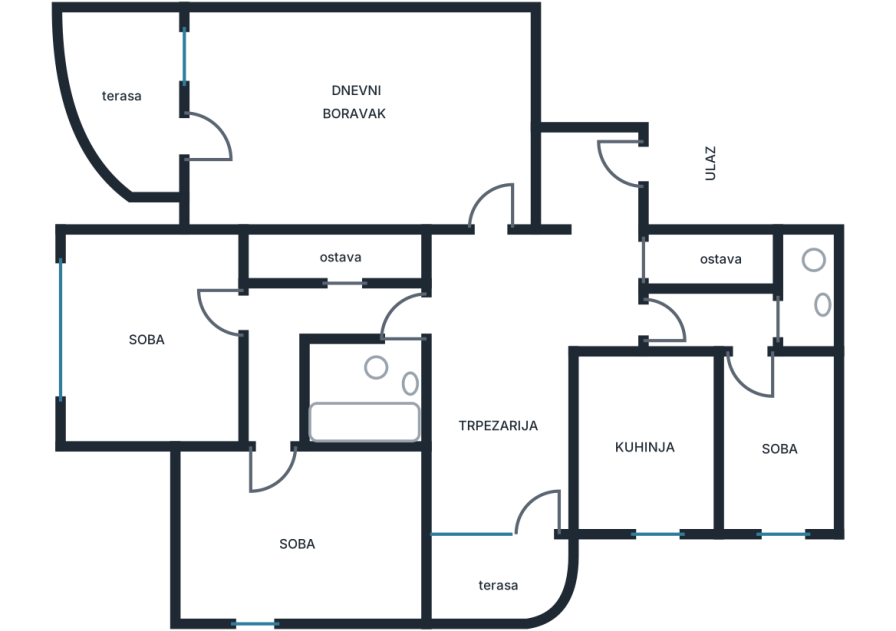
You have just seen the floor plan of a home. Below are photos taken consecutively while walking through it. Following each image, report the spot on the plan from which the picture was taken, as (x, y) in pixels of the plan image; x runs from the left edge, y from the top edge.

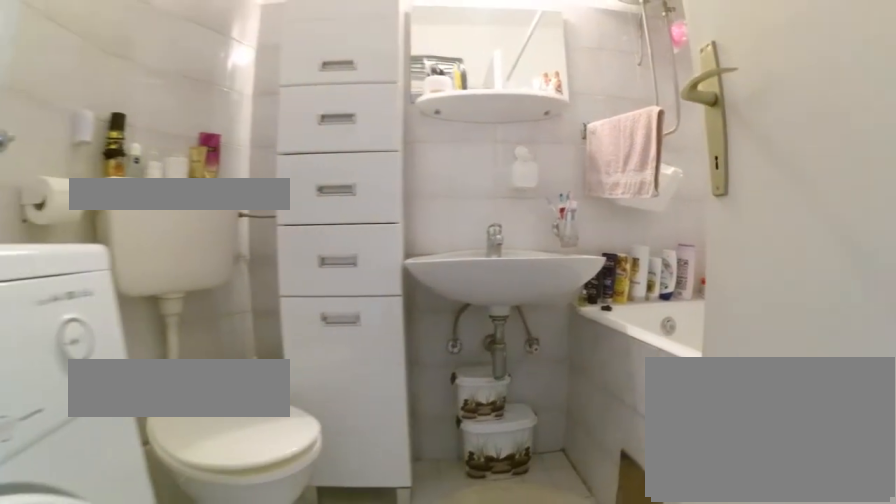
(289, 393)
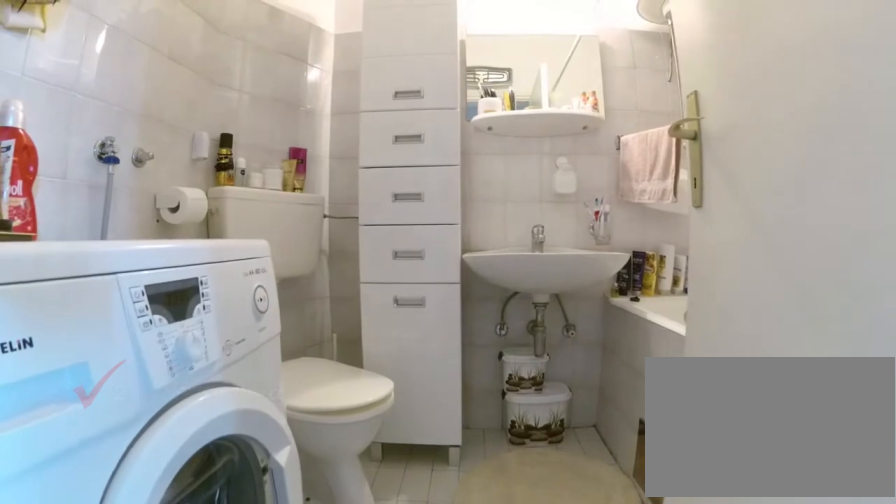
(281, 394)
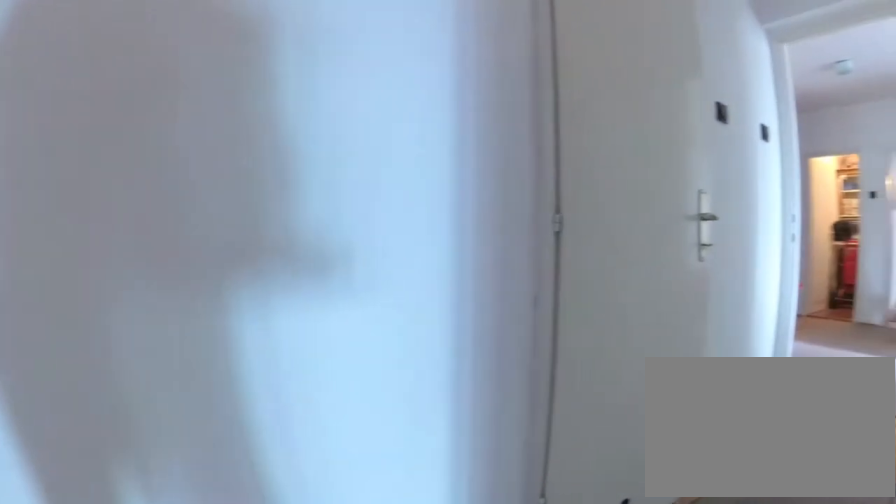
(268, 350)
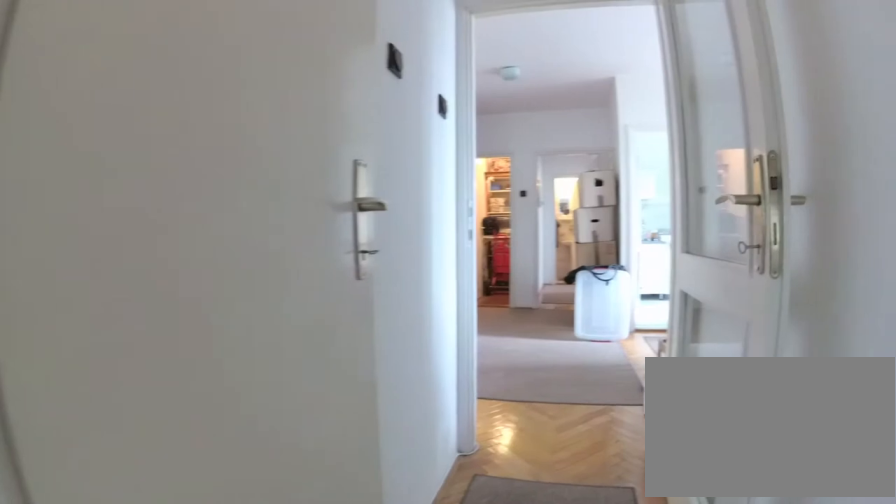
(275, 316)
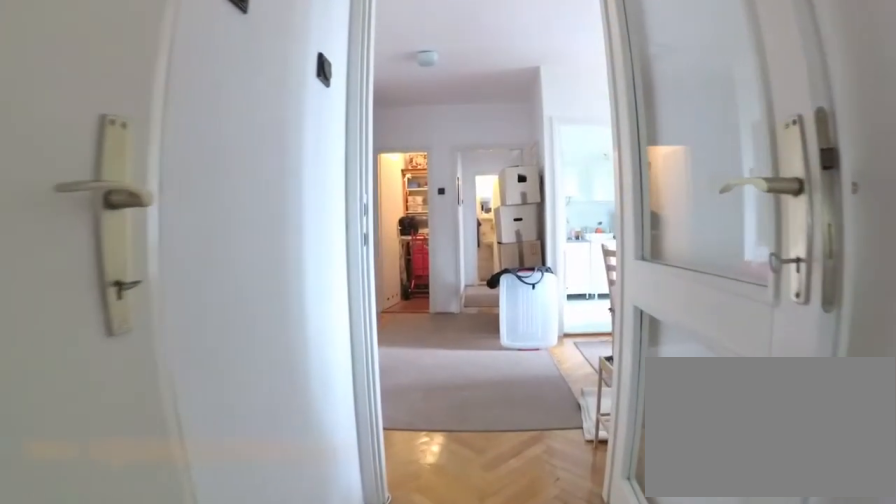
(299, 315)
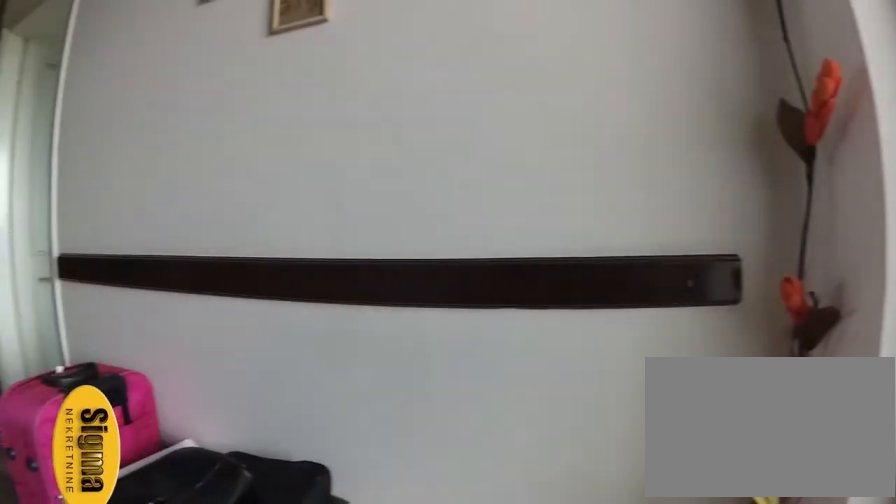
(496, 487)
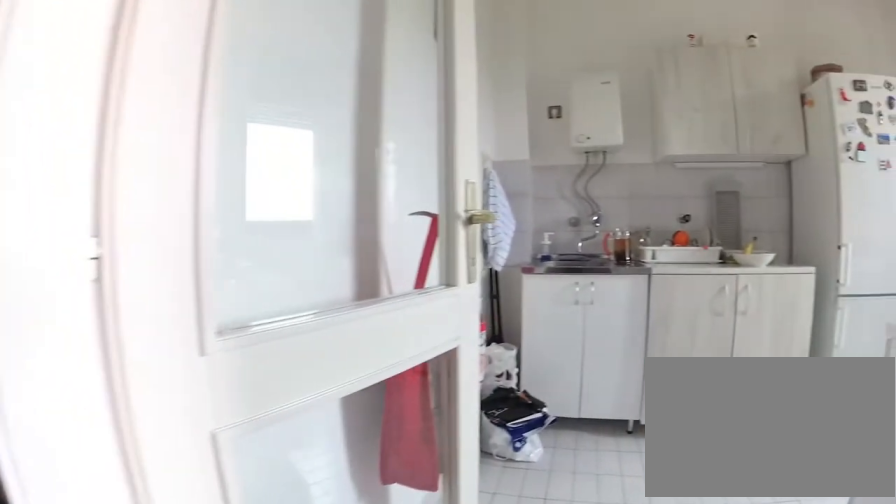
(536, 414)
